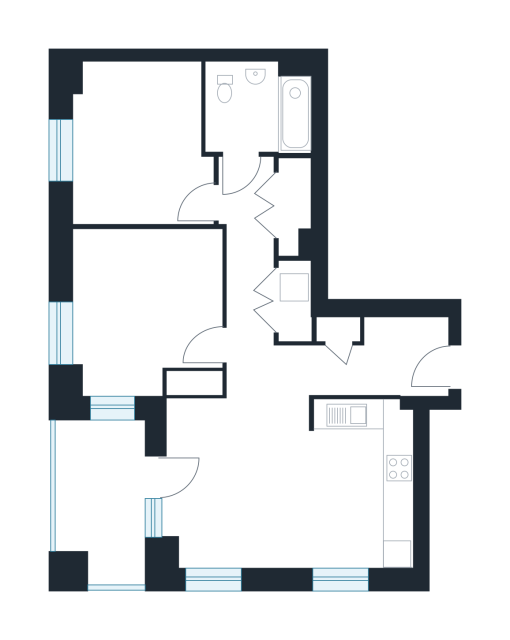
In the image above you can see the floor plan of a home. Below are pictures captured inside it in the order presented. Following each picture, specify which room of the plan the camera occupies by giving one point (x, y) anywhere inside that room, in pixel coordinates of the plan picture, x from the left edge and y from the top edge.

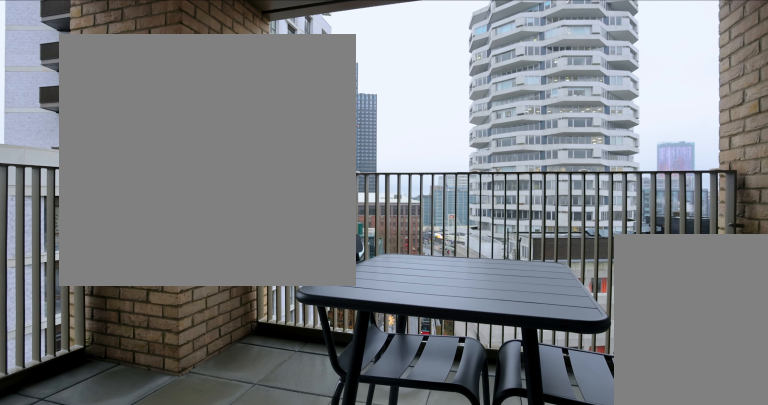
(103, 496)
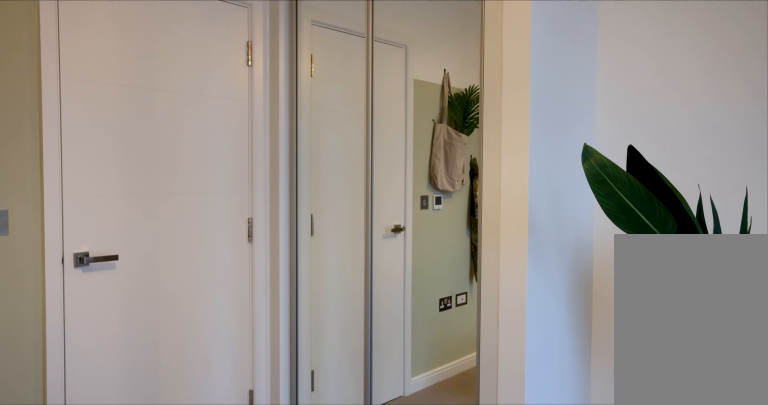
(147, 310)
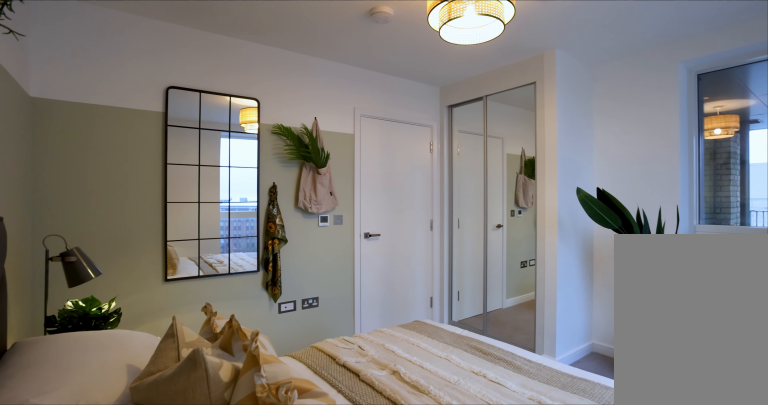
(148, 311)
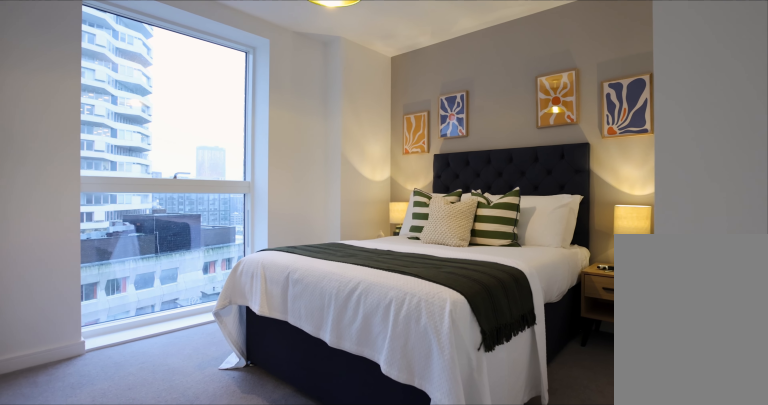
(140, 147)
